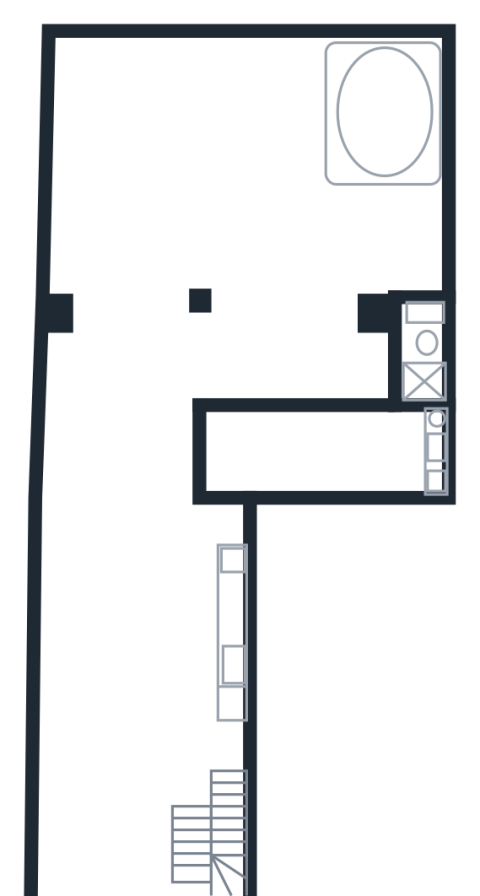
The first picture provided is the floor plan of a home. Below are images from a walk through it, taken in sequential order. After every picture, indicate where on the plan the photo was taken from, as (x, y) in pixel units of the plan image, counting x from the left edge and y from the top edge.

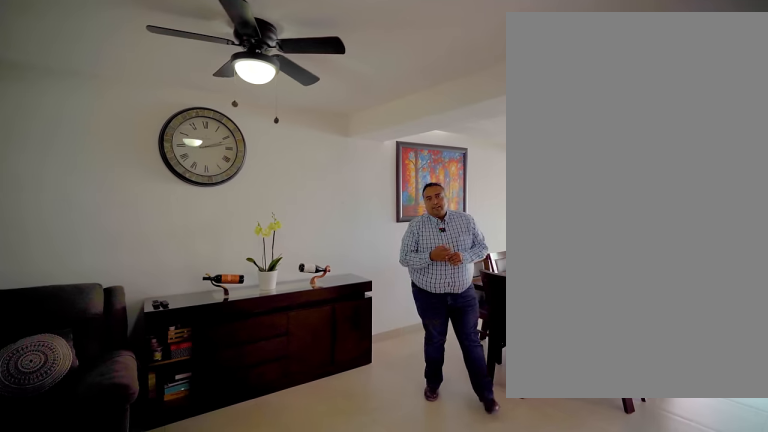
(147, 744)
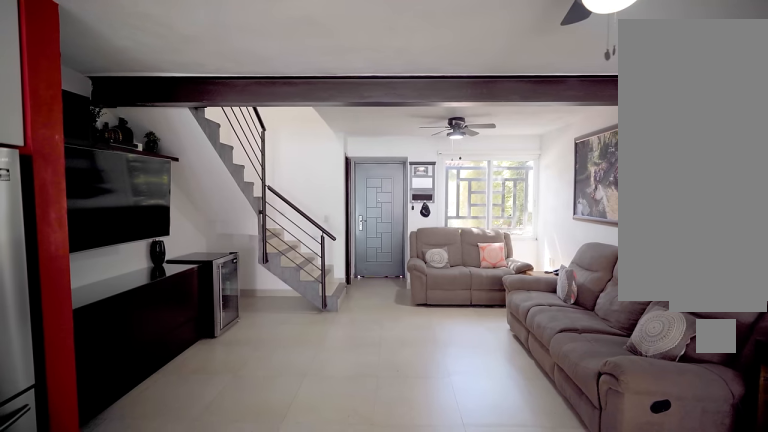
(168, 720)
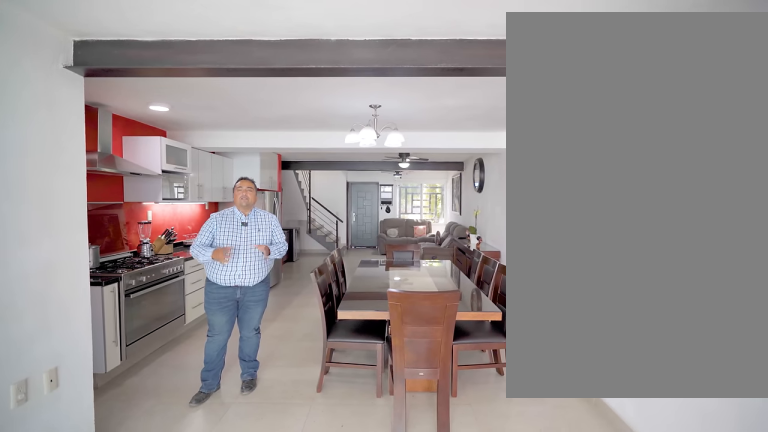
(176, 545)
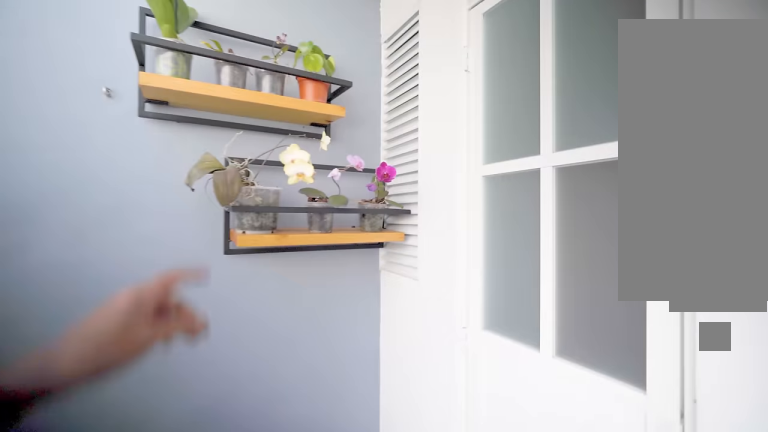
(369, 206)
